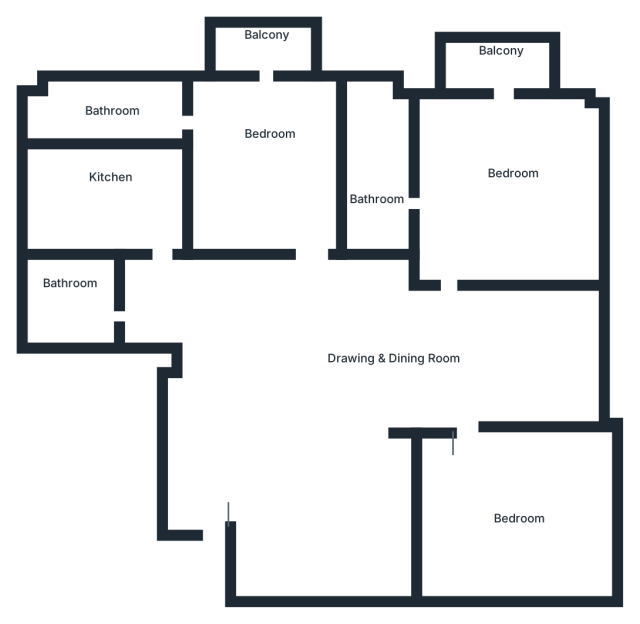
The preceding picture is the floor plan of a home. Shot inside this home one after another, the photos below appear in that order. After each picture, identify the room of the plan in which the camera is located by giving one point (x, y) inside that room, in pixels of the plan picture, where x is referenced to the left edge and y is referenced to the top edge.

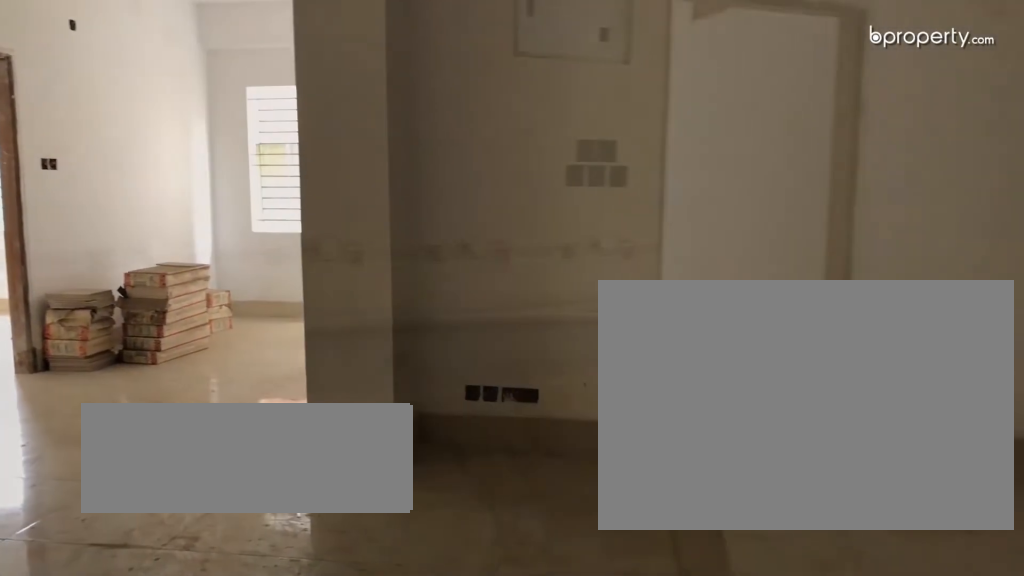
(299, 429)
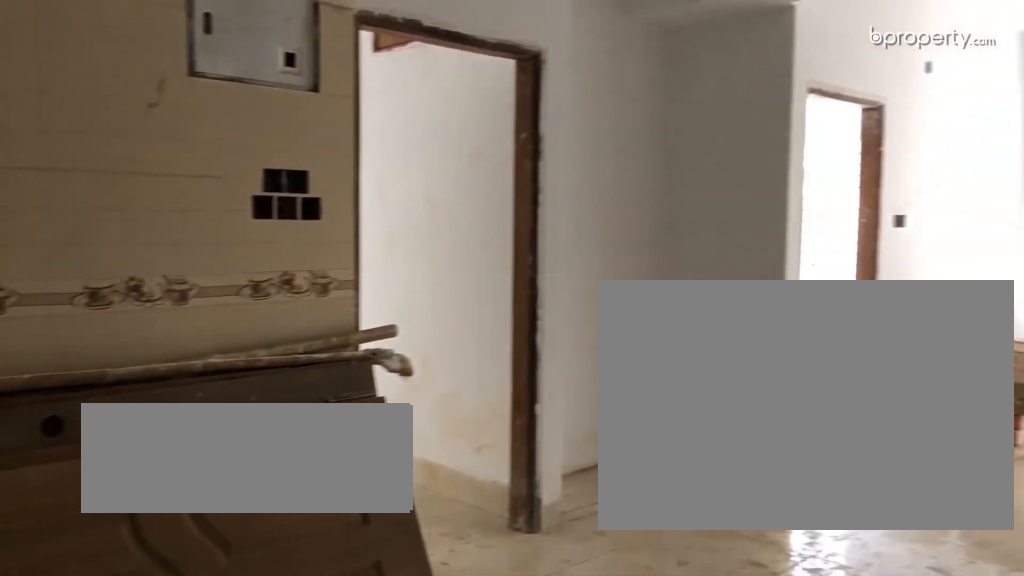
(299, 429)
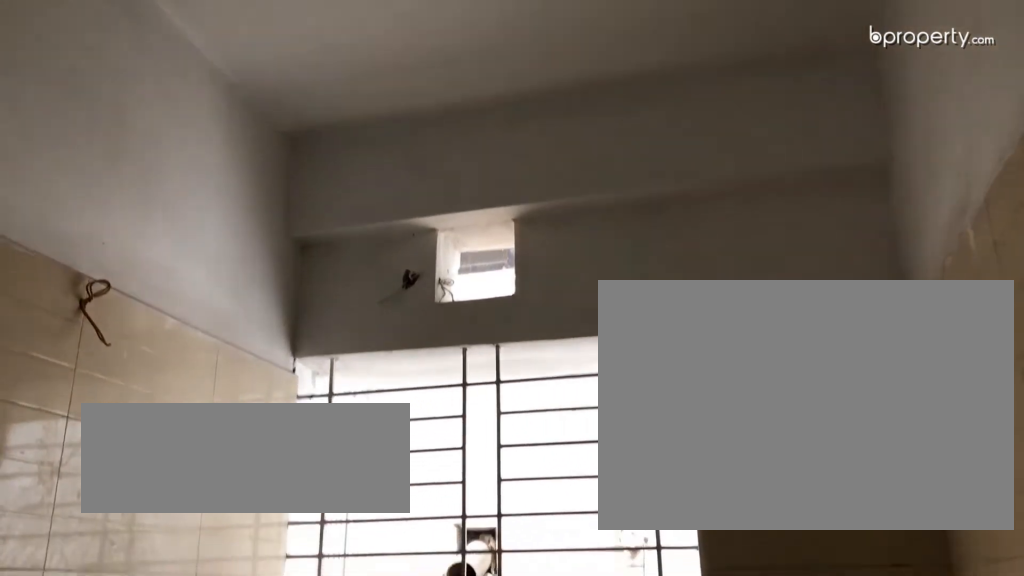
(120, 202)
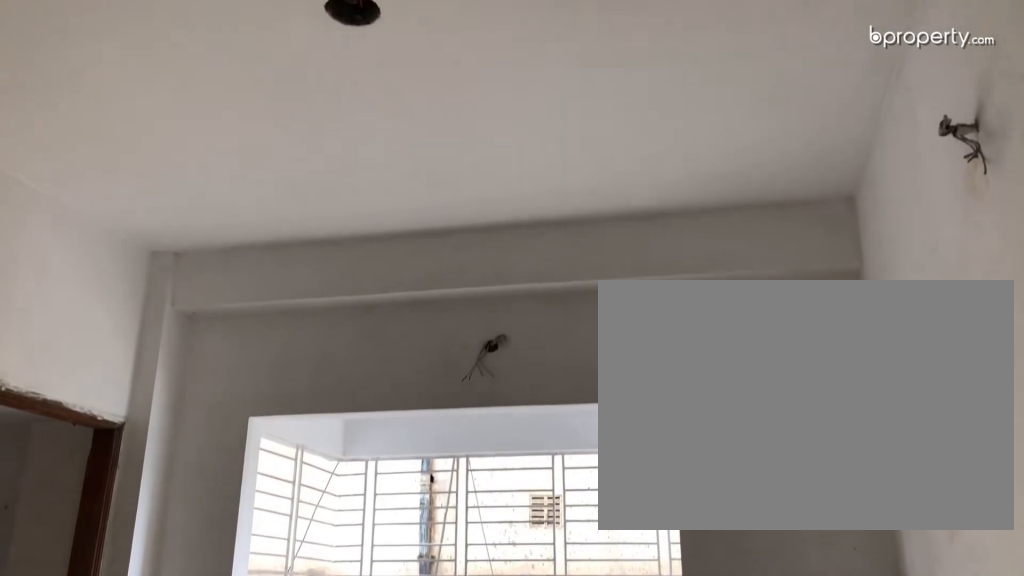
(273, 173)
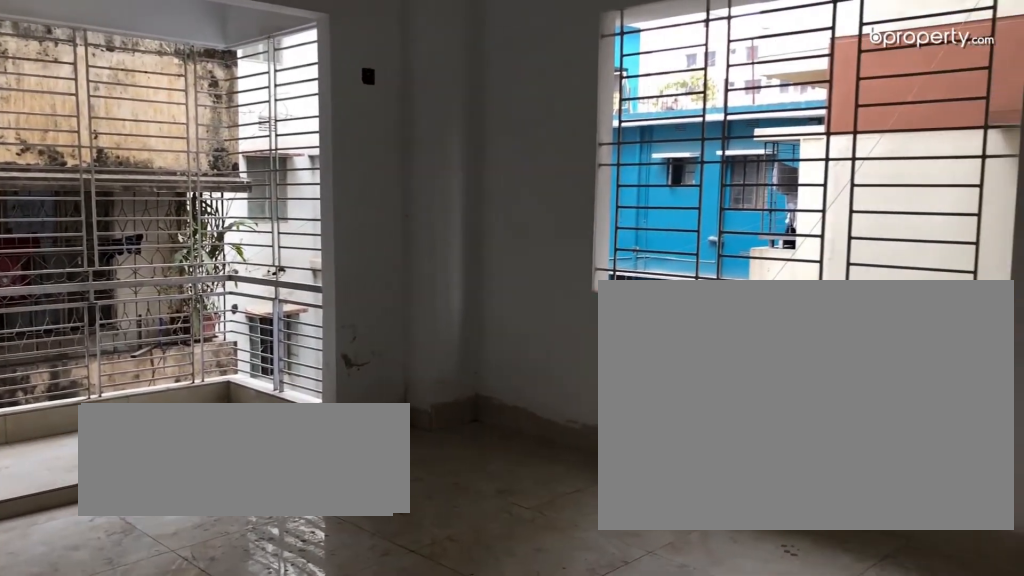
(505, 200)
